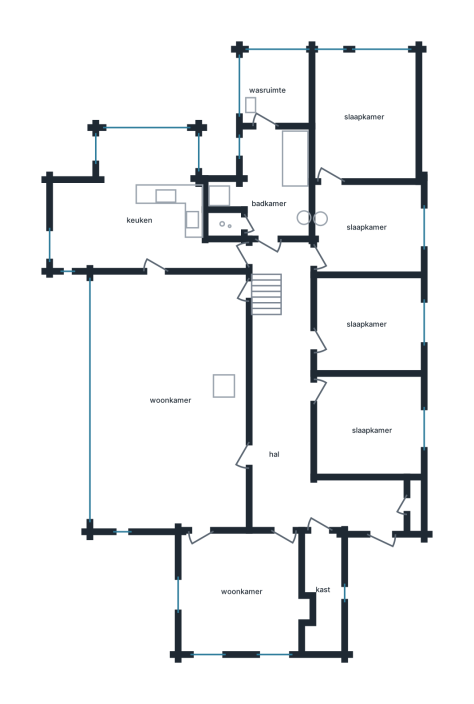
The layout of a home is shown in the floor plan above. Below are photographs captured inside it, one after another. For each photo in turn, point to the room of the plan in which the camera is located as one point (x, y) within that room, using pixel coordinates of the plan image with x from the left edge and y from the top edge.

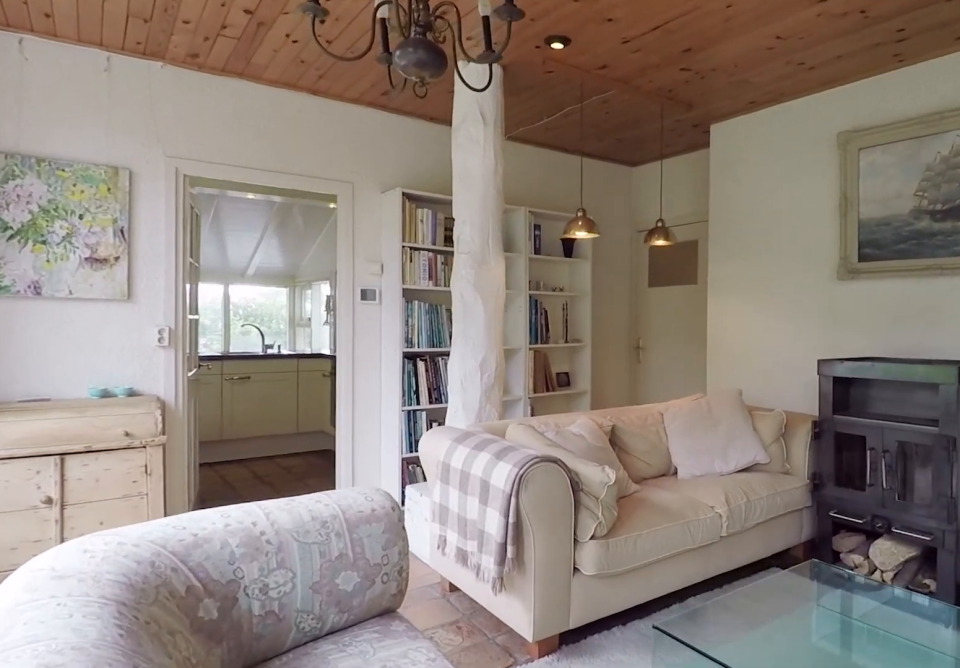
(171, 400)
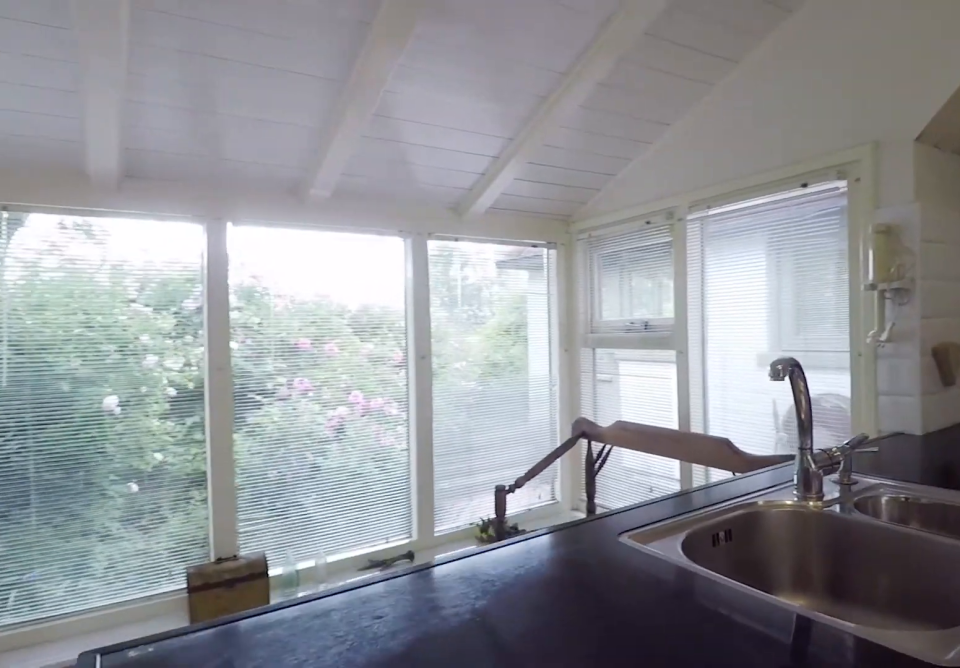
(140, 209)
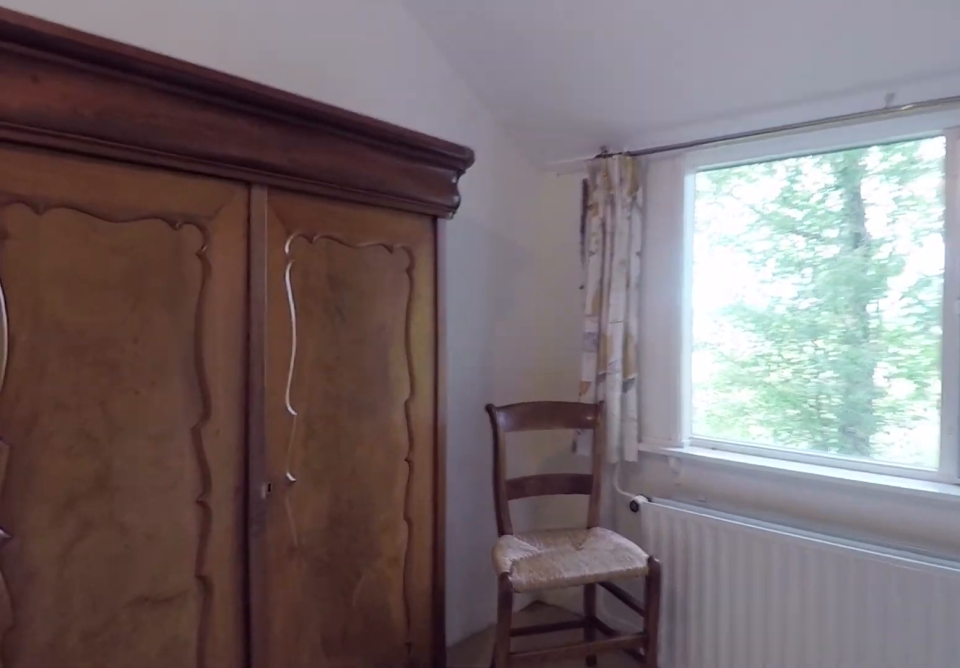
(367, 228)
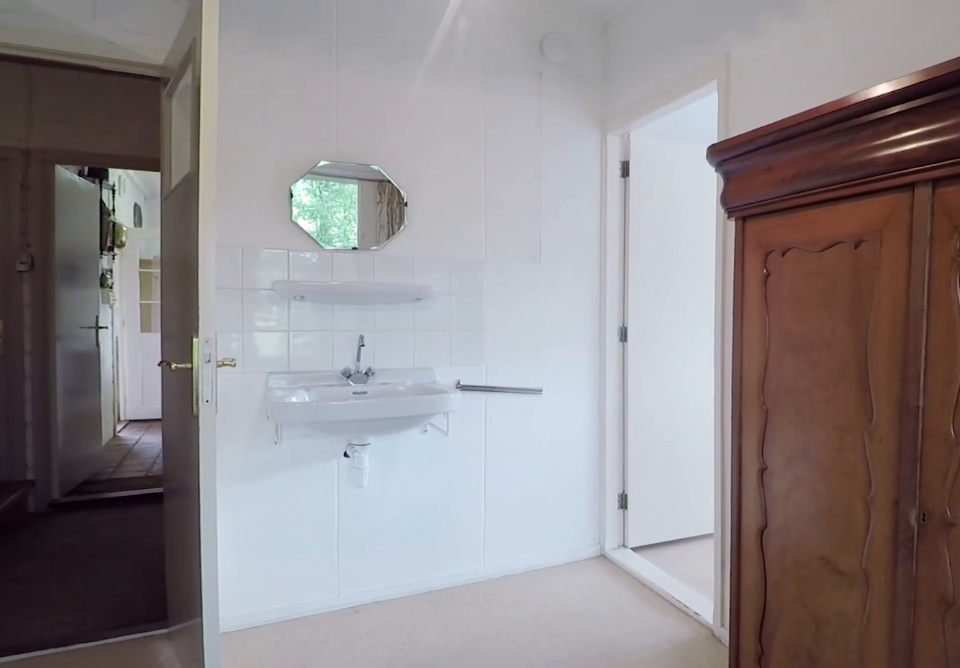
(367, 228)
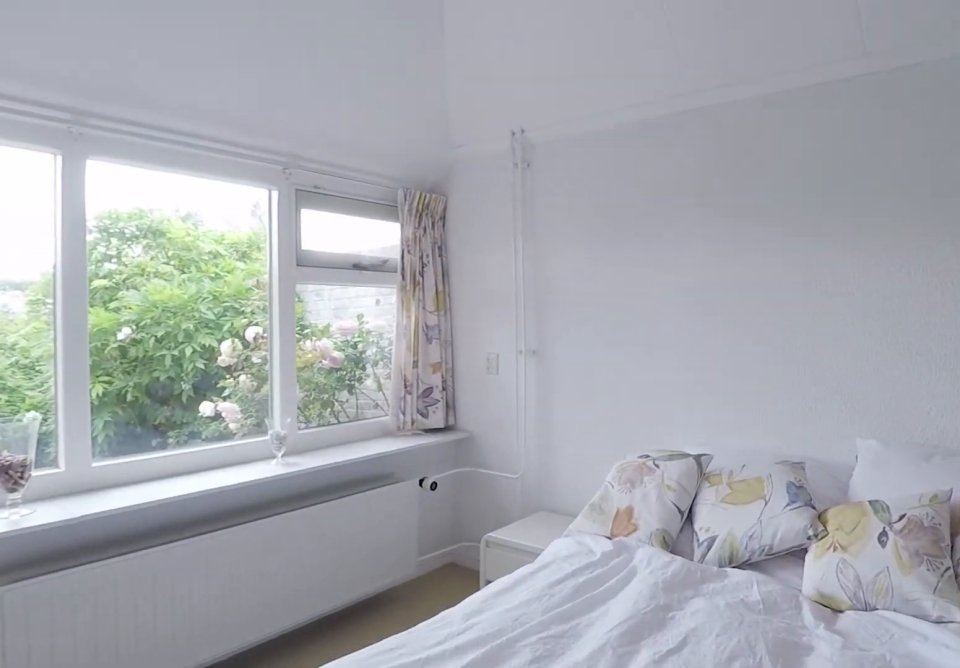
(363, 116)
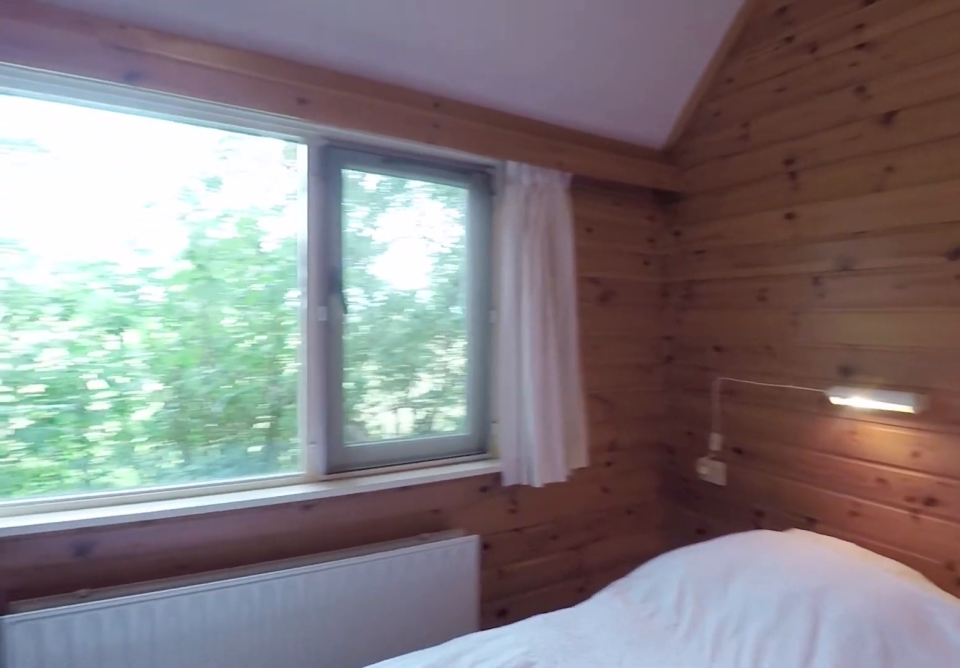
(367, 425)
